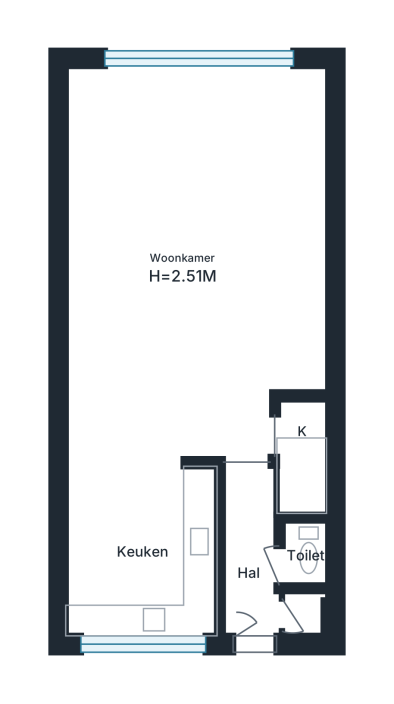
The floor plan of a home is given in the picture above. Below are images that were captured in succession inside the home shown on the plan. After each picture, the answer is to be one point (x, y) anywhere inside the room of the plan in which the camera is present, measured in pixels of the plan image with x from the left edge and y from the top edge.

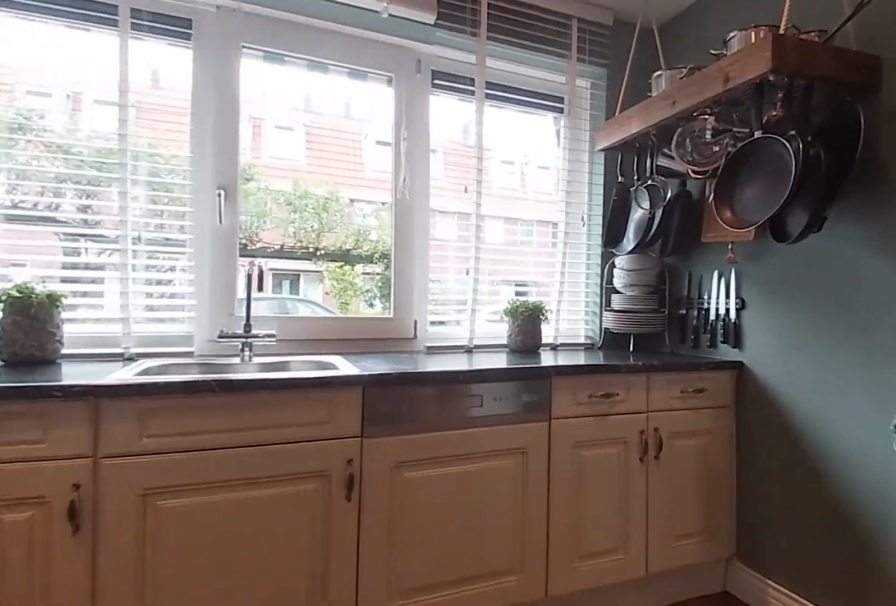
(140, 551)
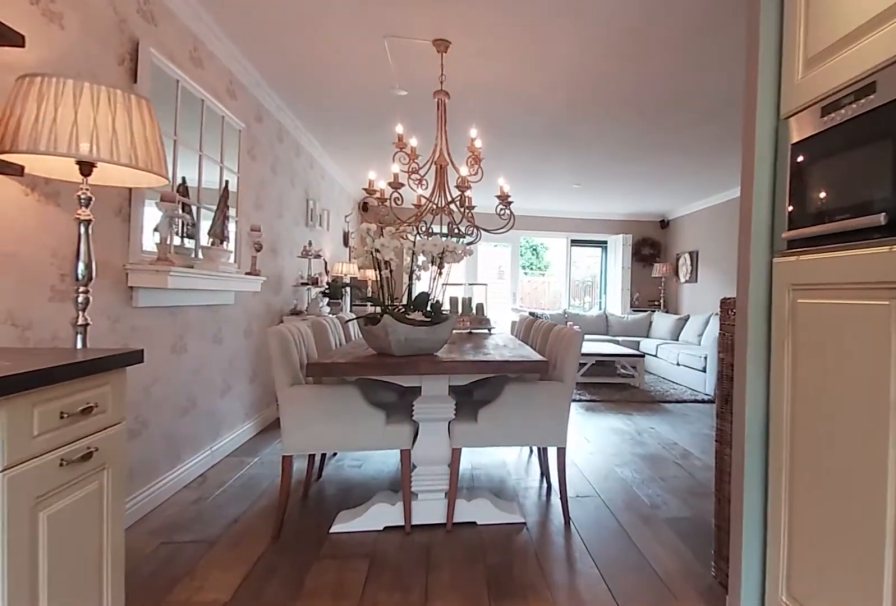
(140, 551)
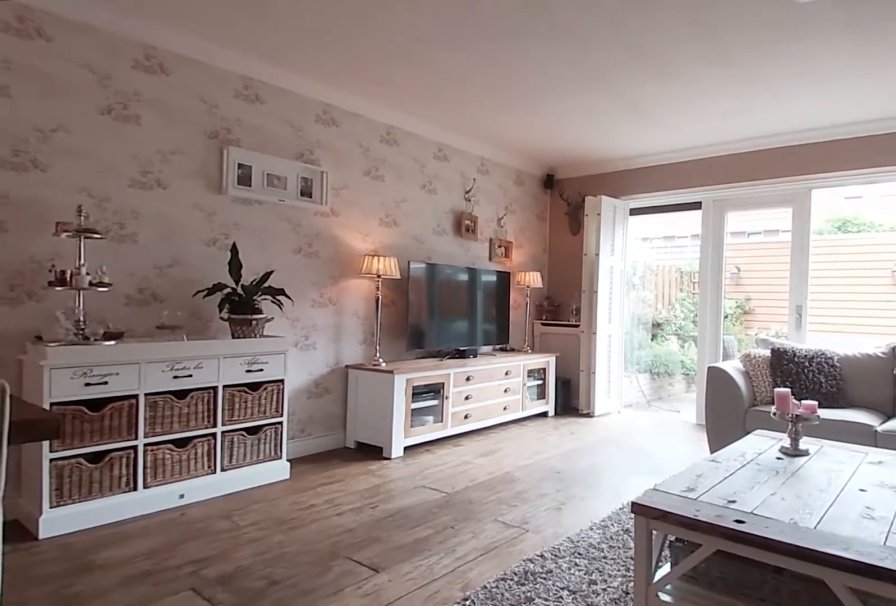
(227, 95)
